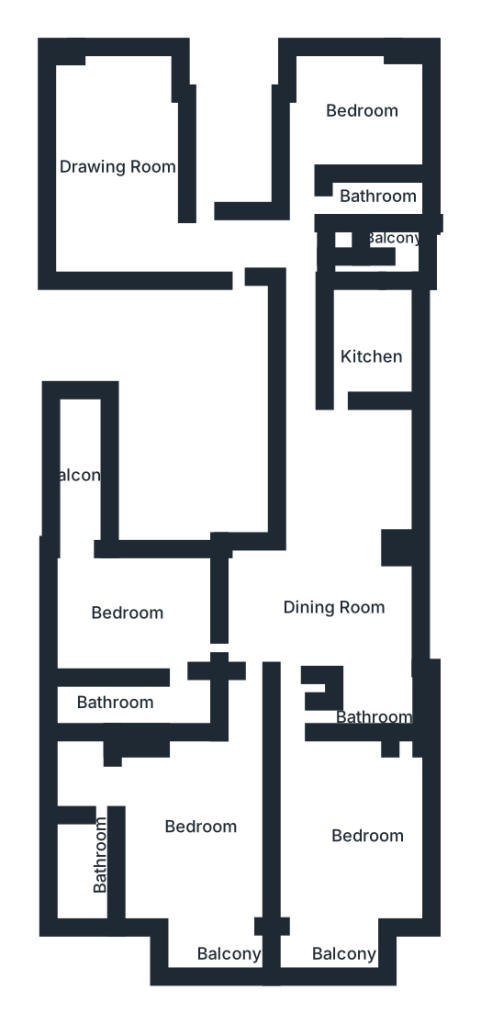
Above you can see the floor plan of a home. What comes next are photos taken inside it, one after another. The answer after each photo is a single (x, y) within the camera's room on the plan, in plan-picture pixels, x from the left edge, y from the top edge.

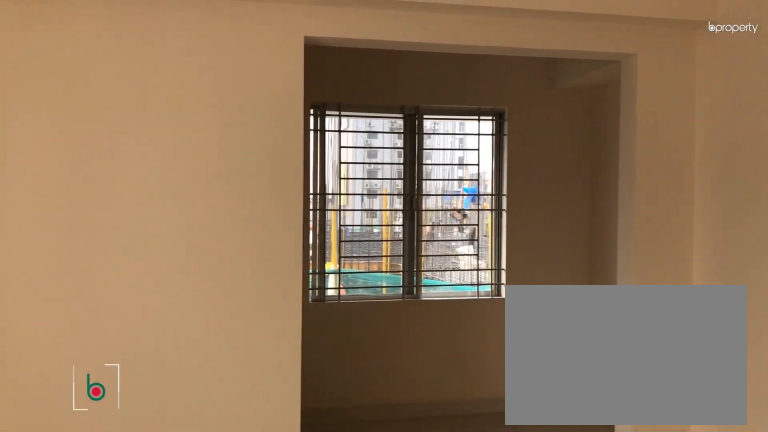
(187, 862)
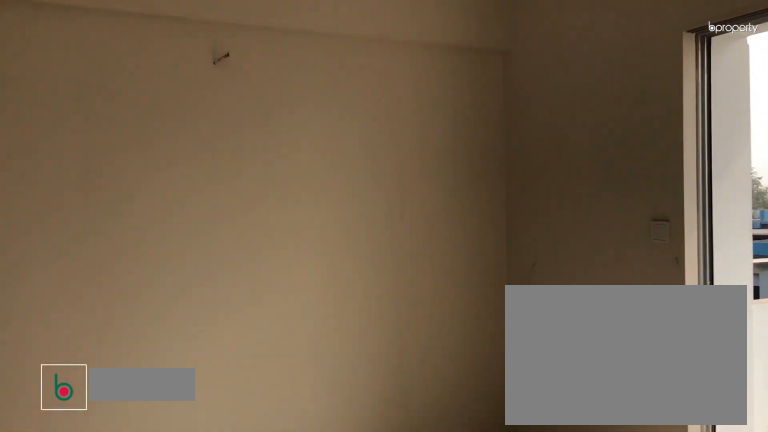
(334, 845)
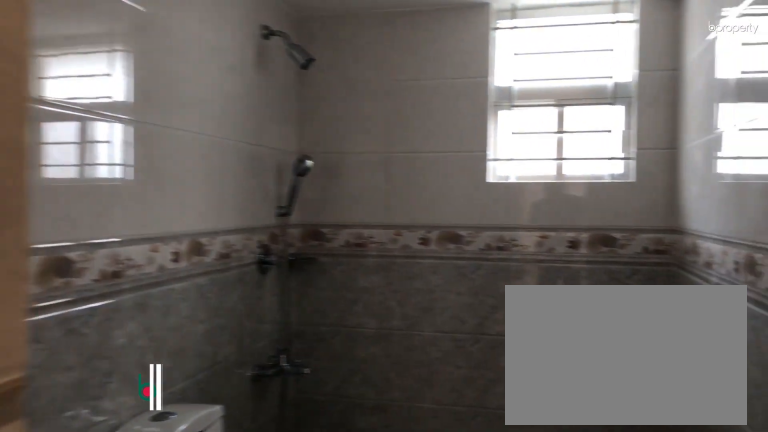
(350, 721)
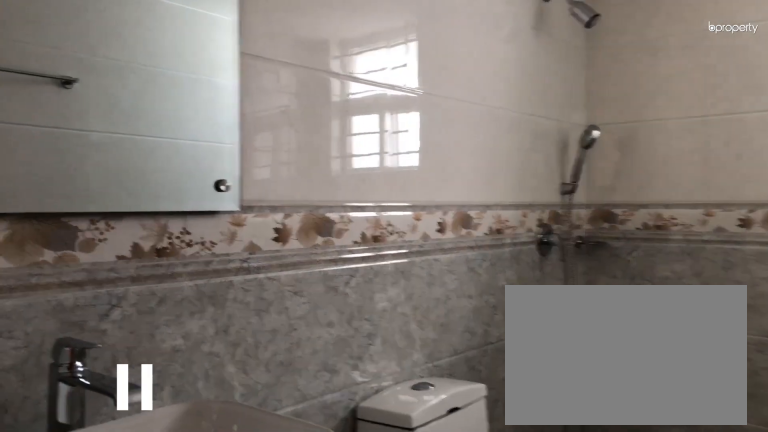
(359, 711)
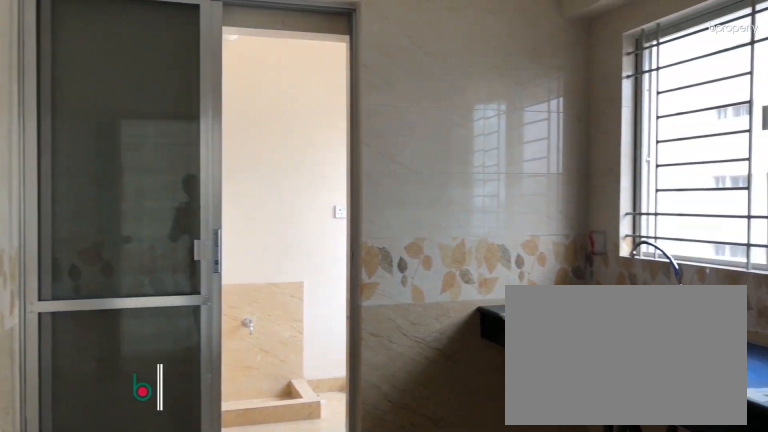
(365, 339)
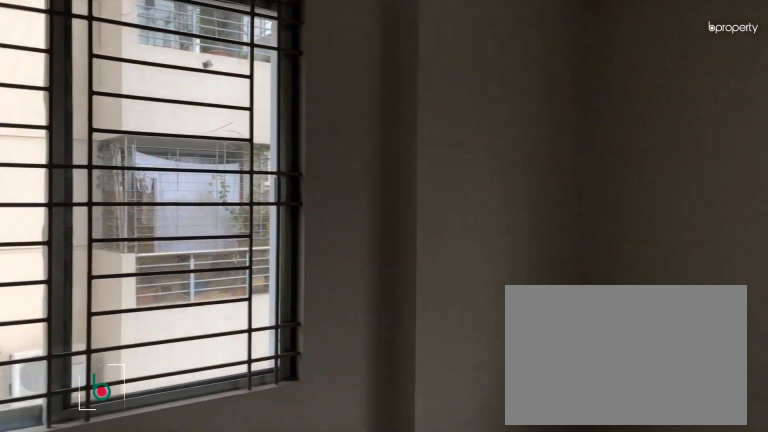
(346, 103)
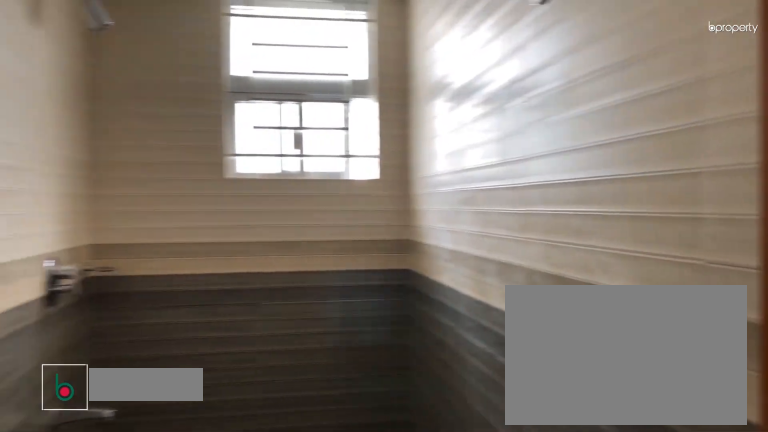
(376, 195)
